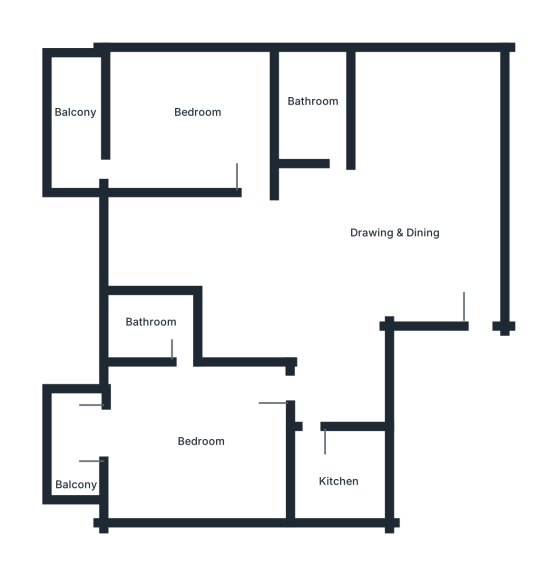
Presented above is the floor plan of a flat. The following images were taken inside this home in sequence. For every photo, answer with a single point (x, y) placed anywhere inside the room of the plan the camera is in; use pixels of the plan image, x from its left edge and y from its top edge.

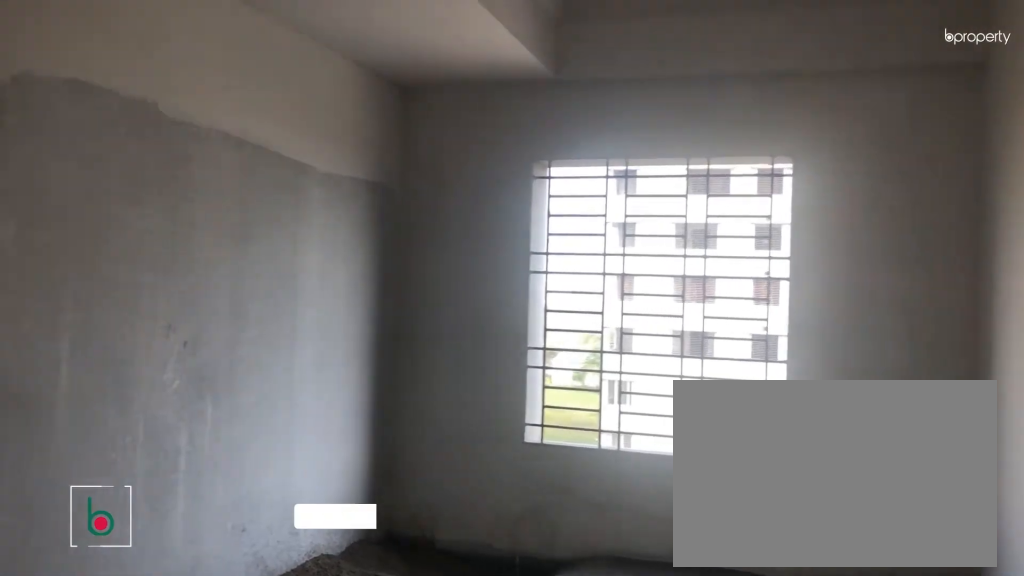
(394, 172)
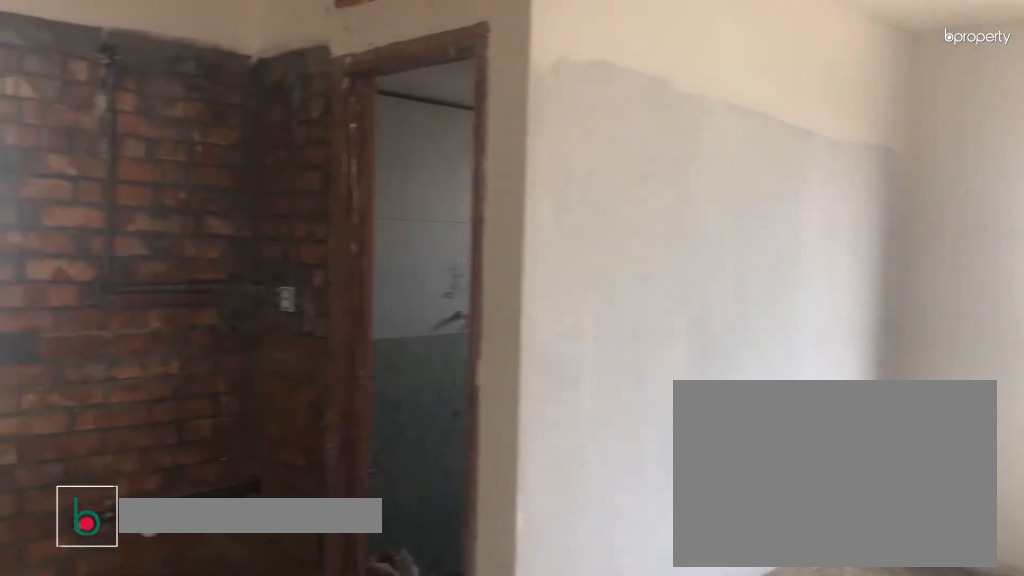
(394, 172)
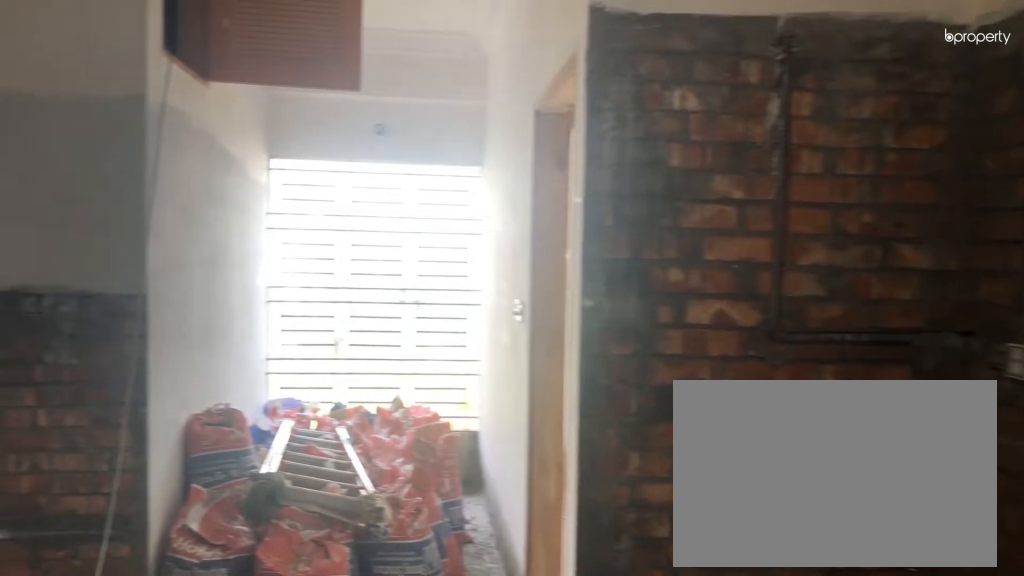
(294, 265)
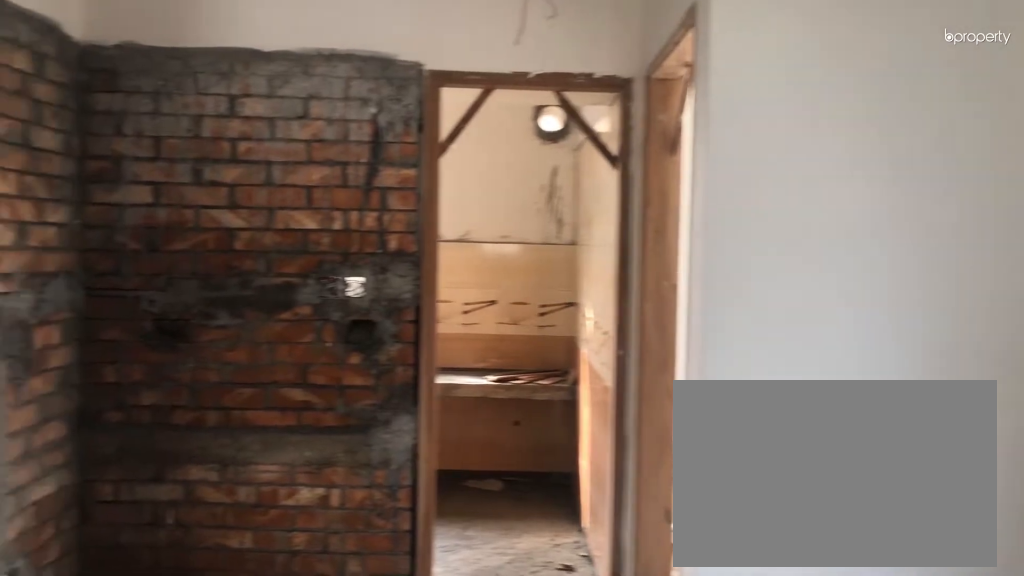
(294, 265)
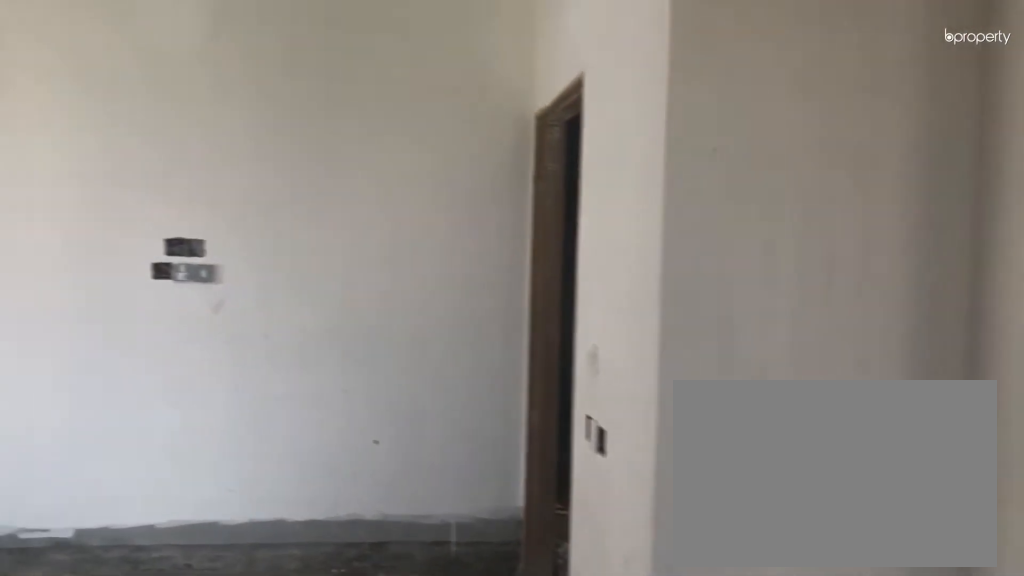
(415, 262)
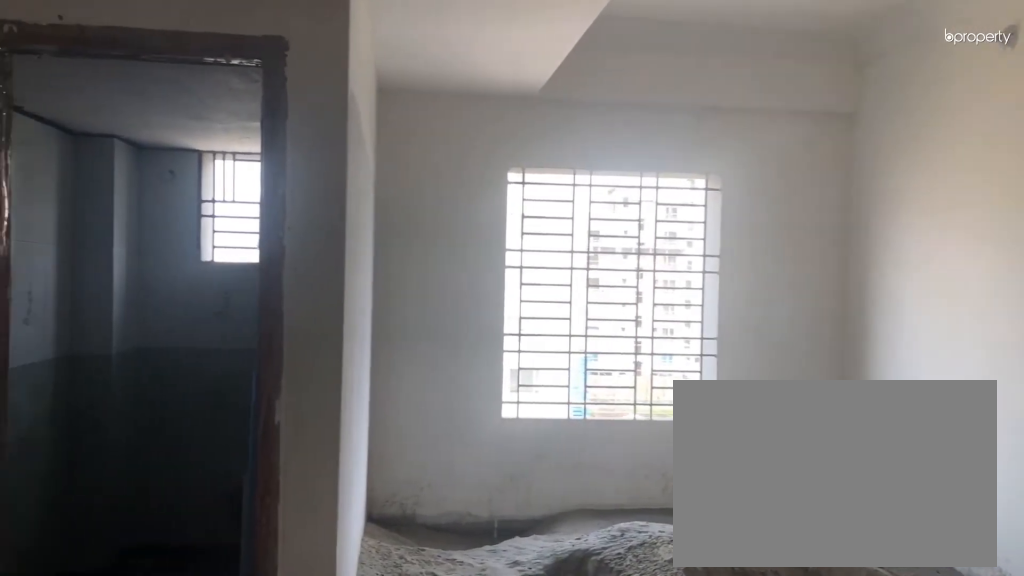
(441, 163)
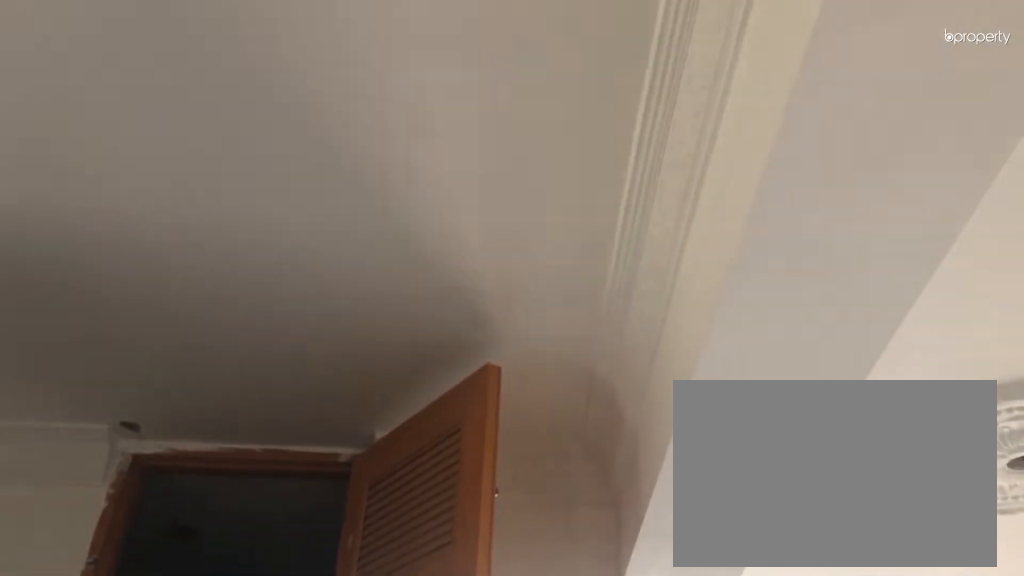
(356, 237)
